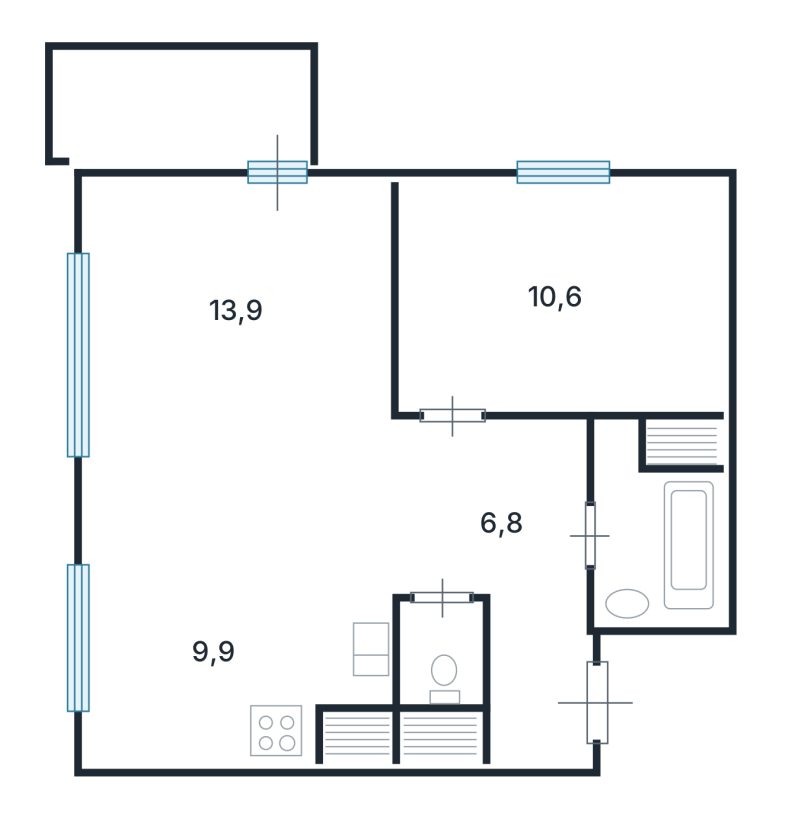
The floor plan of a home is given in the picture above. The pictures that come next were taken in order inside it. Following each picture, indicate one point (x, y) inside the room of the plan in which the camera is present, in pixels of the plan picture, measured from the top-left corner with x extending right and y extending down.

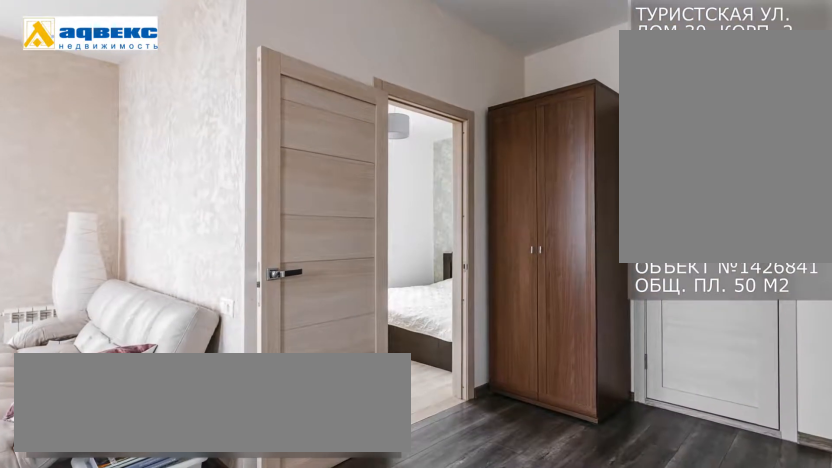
(505, 511)
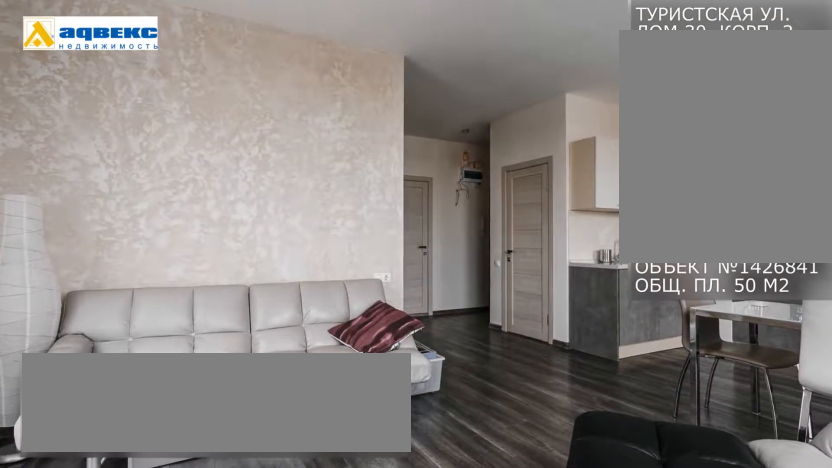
(246, 320)
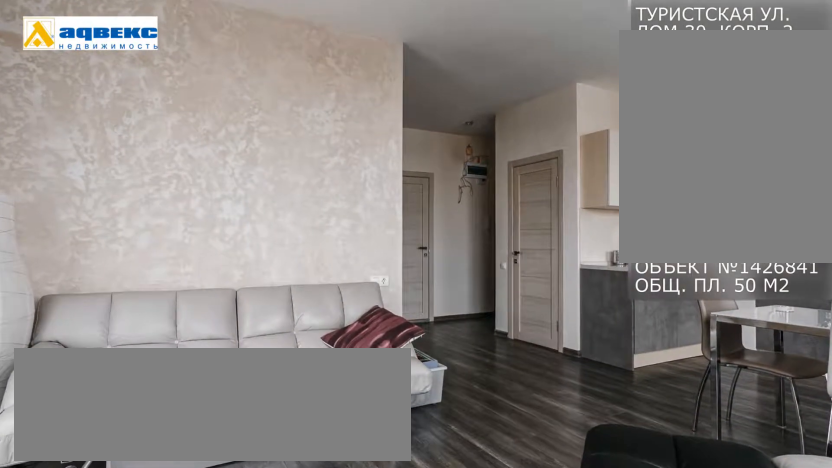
(246, 320)
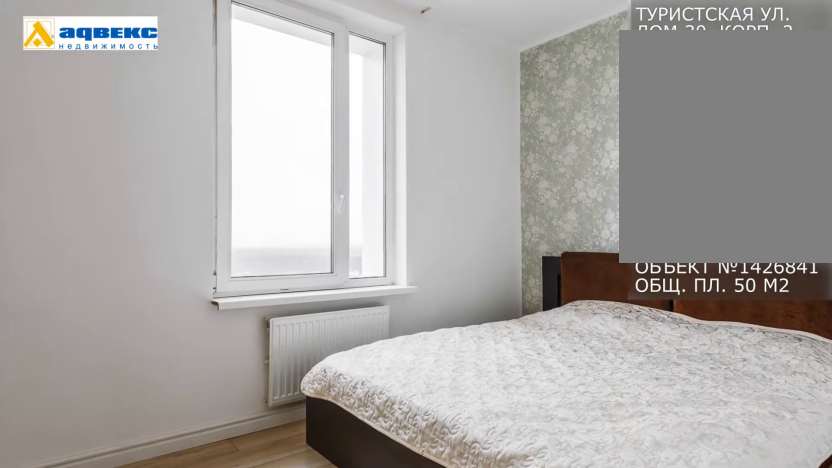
(562, 296)
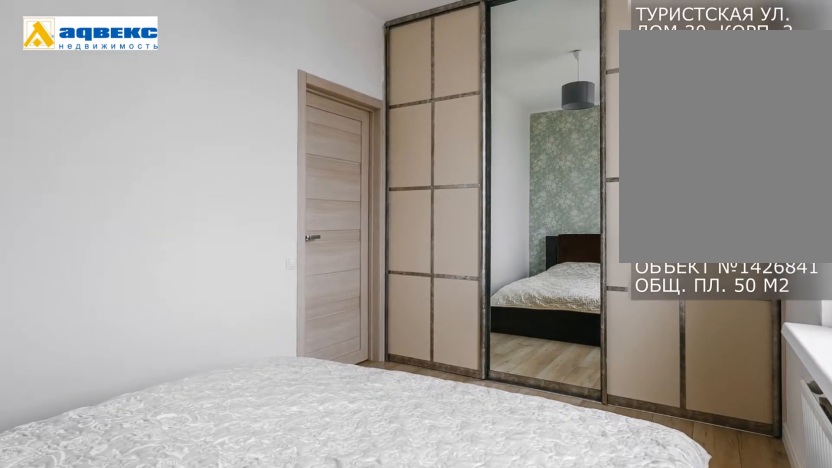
(562, 296)
